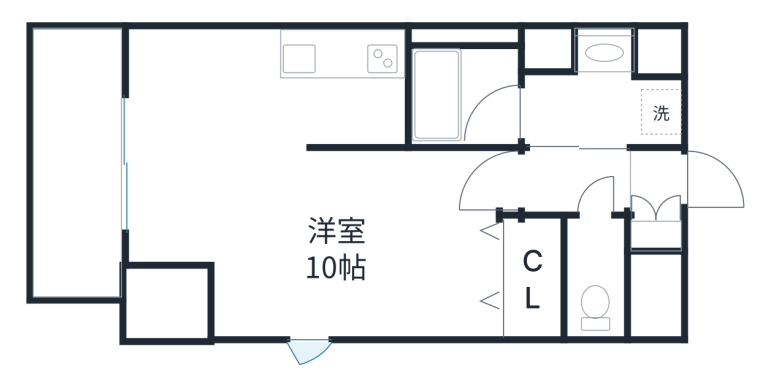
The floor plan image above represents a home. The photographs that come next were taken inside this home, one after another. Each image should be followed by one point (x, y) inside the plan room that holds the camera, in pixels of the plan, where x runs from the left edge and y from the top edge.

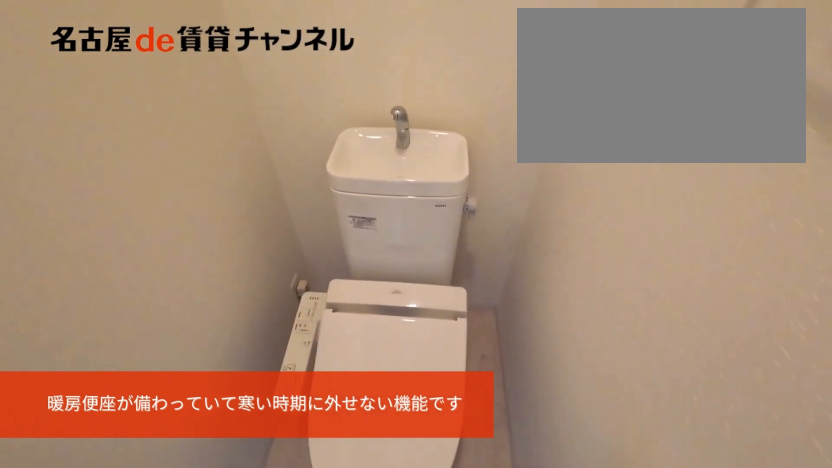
(598, 280)
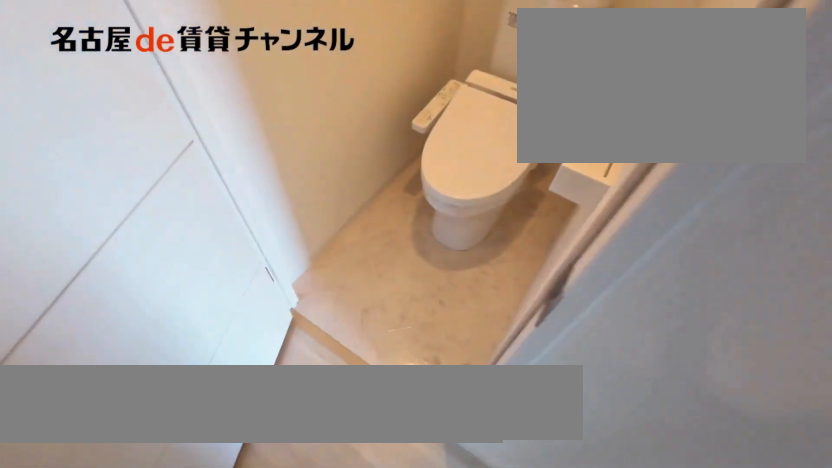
(598, 280)
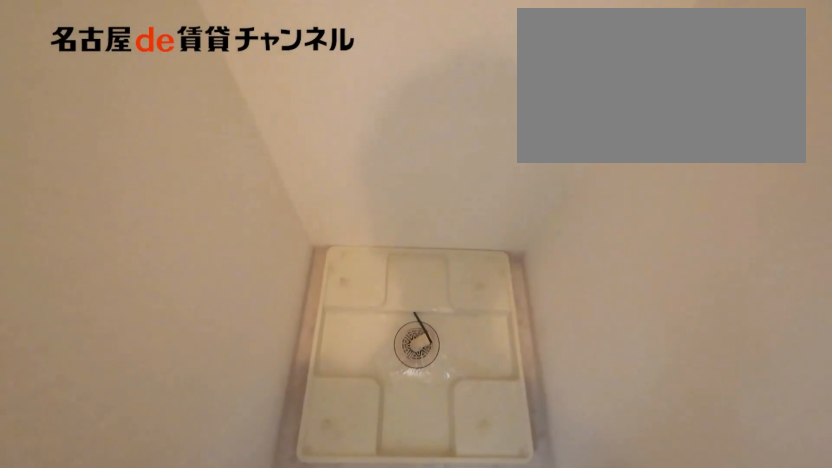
(600, 85)
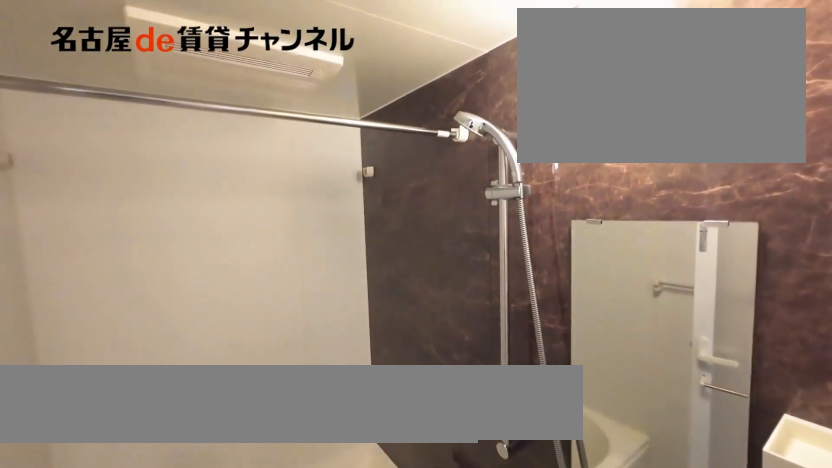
(467, 85)
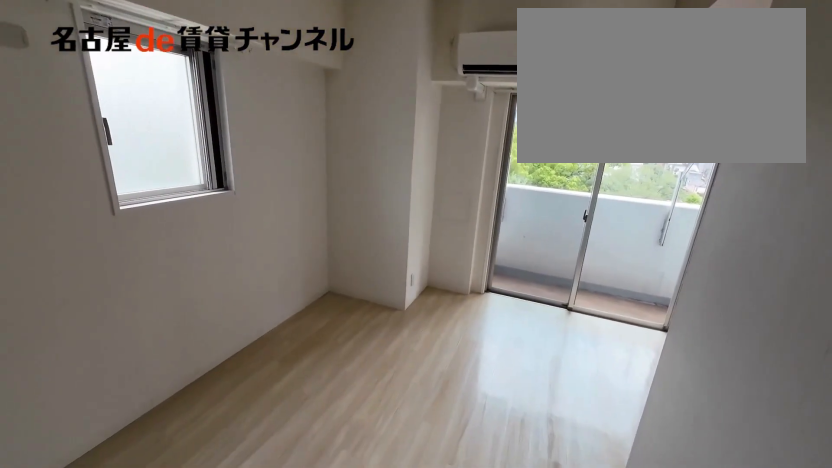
(349, 256)
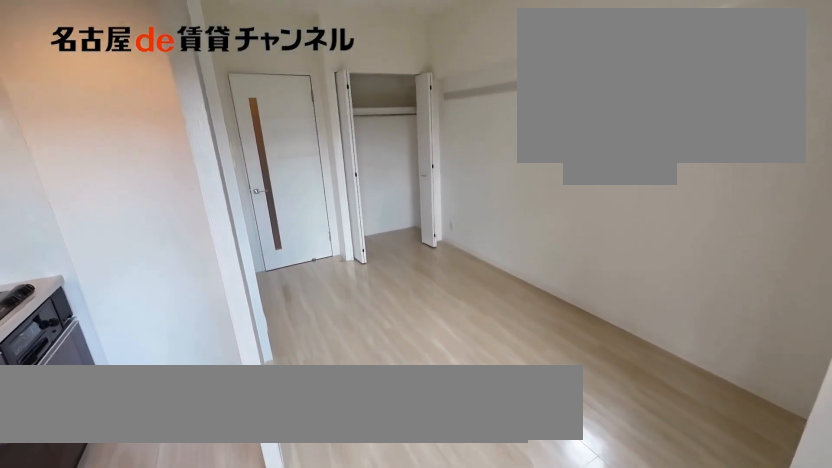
(349, 256)
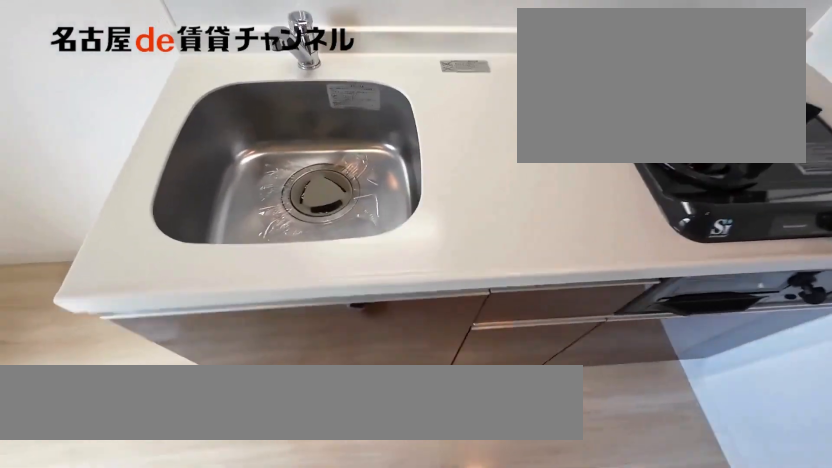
(344, 86)
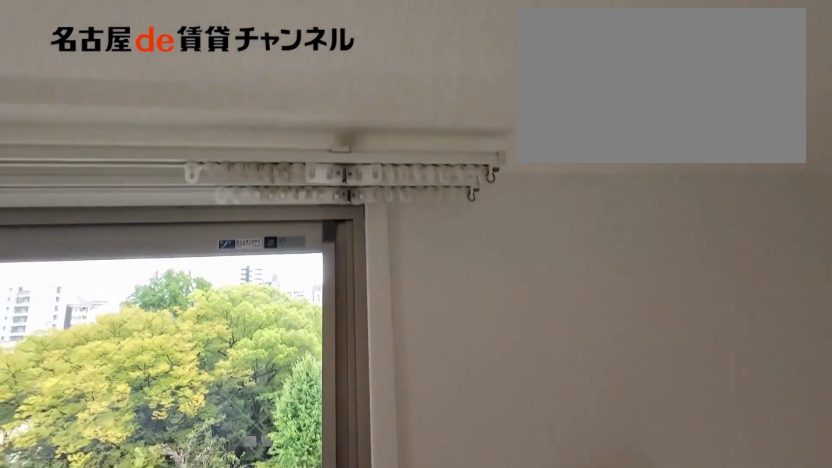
(203, 88)
